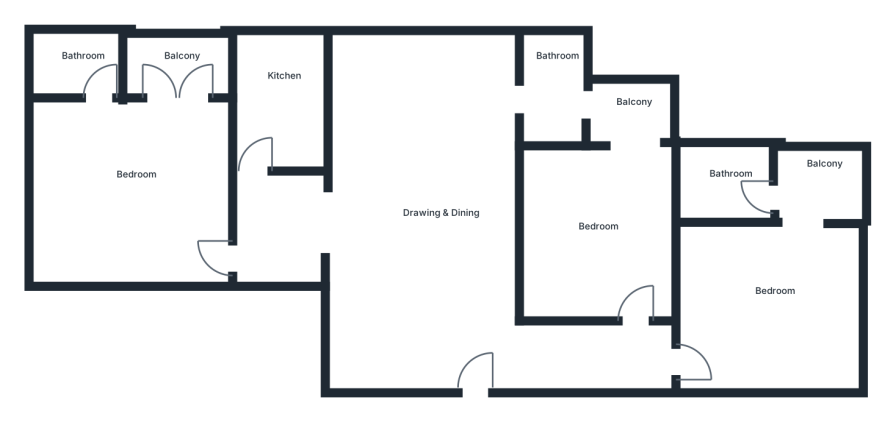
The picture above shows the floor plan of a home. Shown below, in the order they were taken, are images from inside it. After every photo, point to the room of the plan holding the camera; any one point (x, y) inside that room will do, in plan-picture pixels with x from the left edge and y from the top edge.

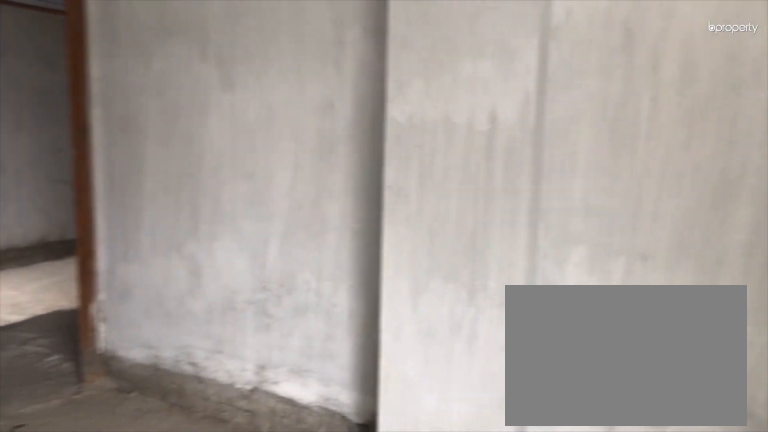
(582, 230)
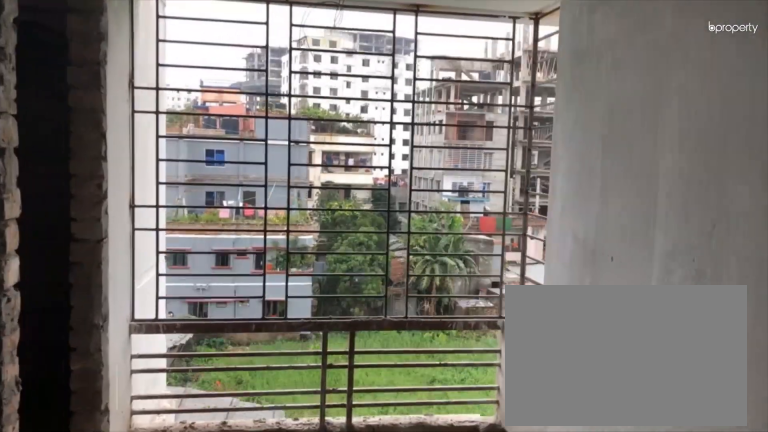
(637, 108)
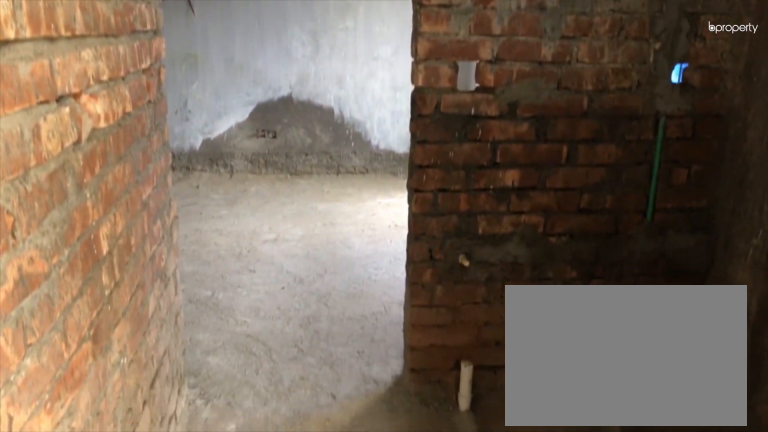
(563, 99)
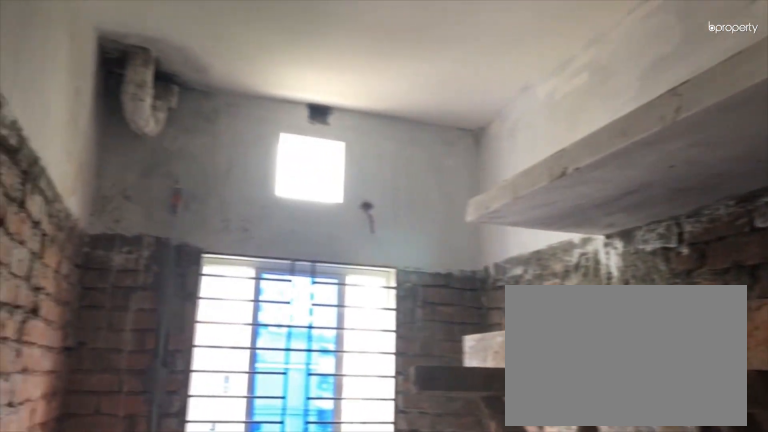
(296, 102)
